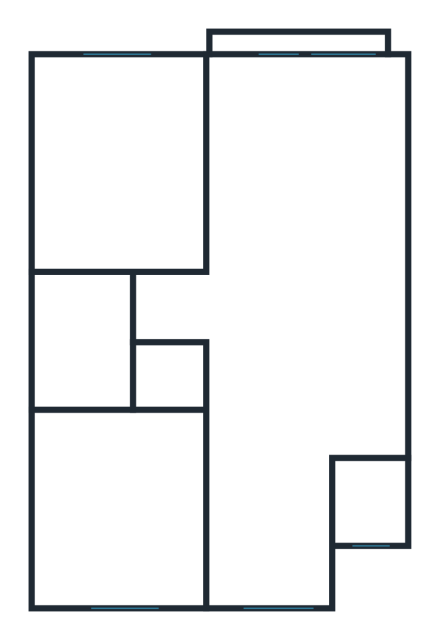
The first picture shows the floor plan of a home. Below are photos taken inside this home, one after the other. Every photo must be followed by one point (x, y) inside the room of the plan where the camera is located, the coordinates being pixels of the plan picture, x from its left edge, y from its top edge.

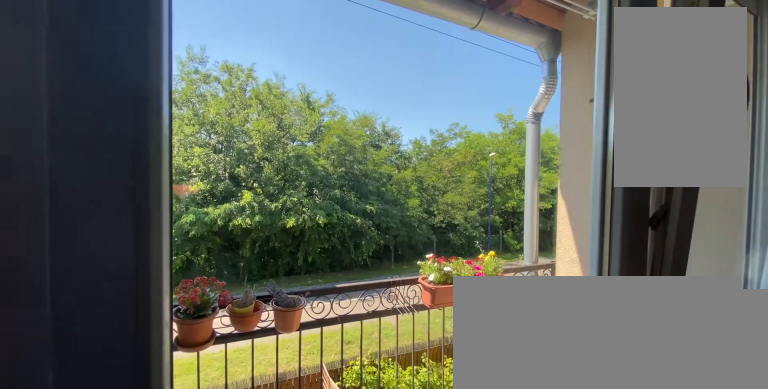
(285, 295)
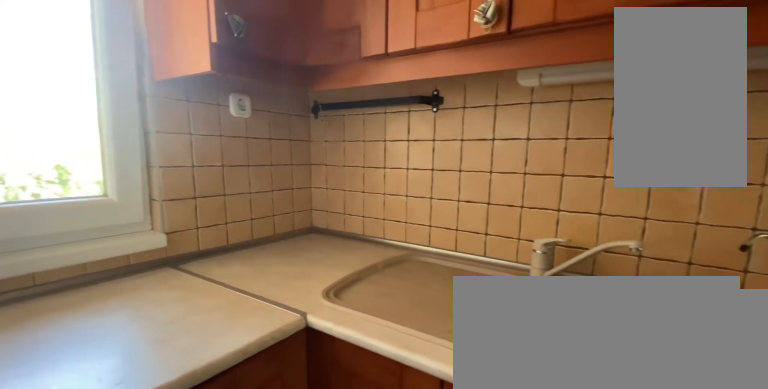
(265, 512)
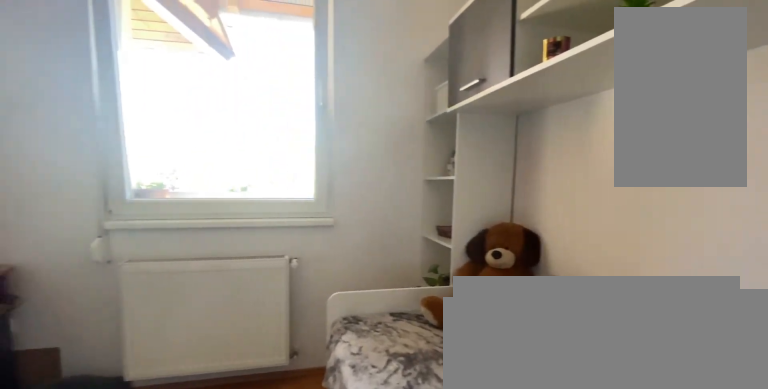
(133, 512)
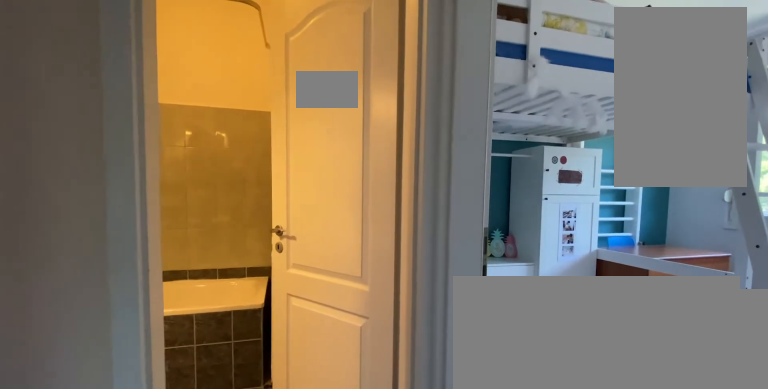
(176, 307)
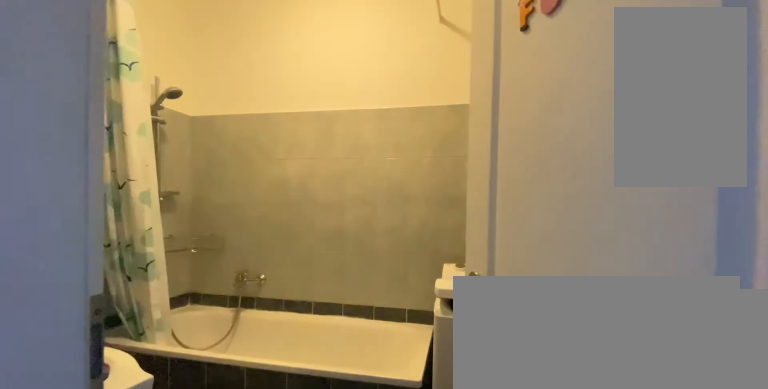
(88, 338)
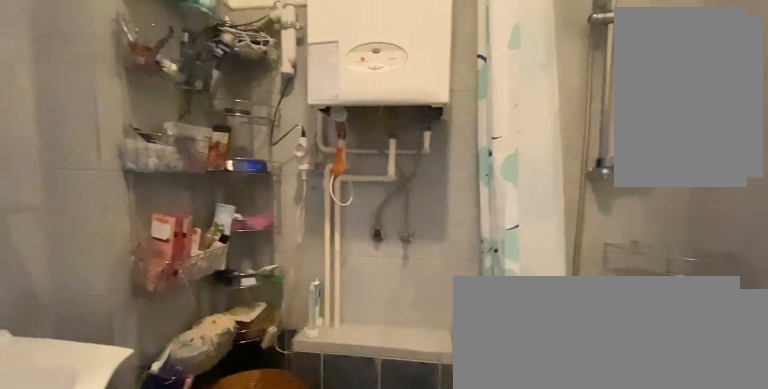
(88, 338)
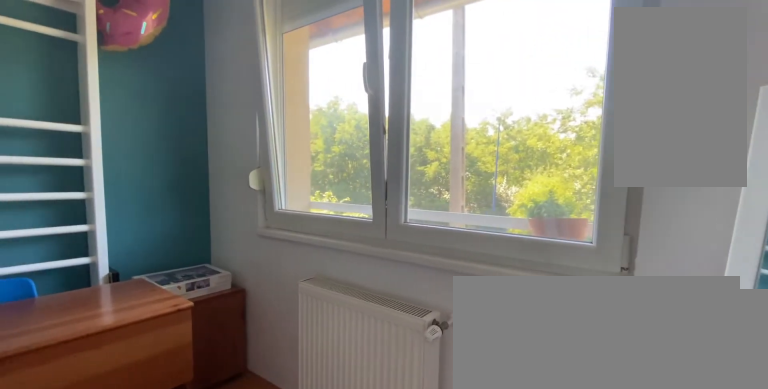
(133, 178)
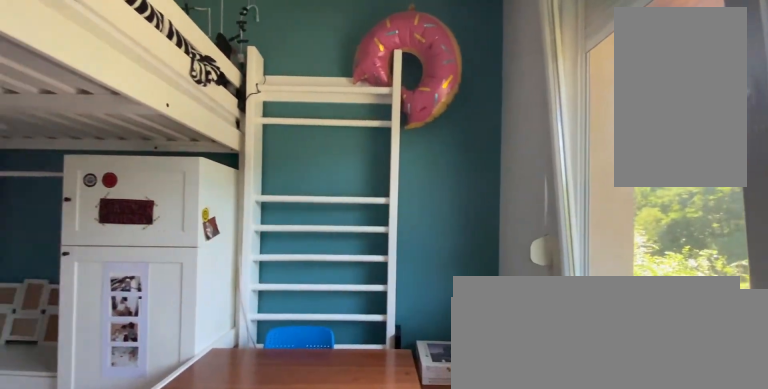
(132, 178)
